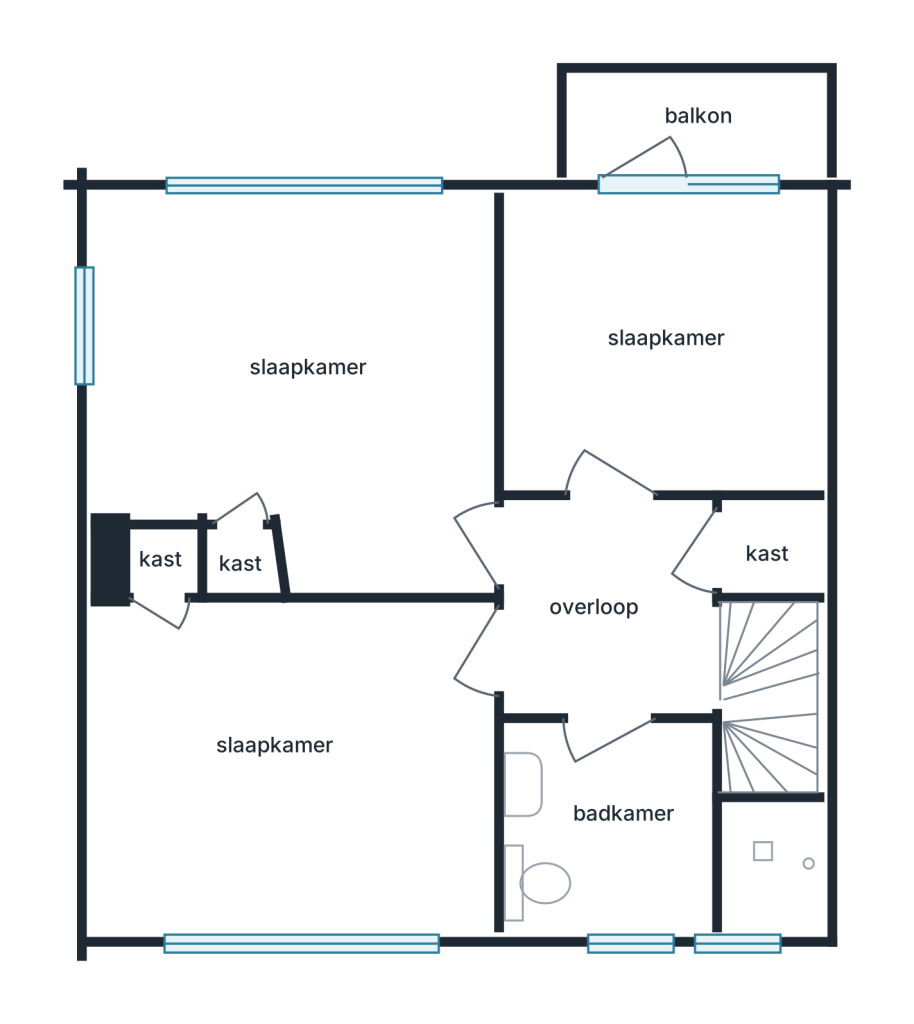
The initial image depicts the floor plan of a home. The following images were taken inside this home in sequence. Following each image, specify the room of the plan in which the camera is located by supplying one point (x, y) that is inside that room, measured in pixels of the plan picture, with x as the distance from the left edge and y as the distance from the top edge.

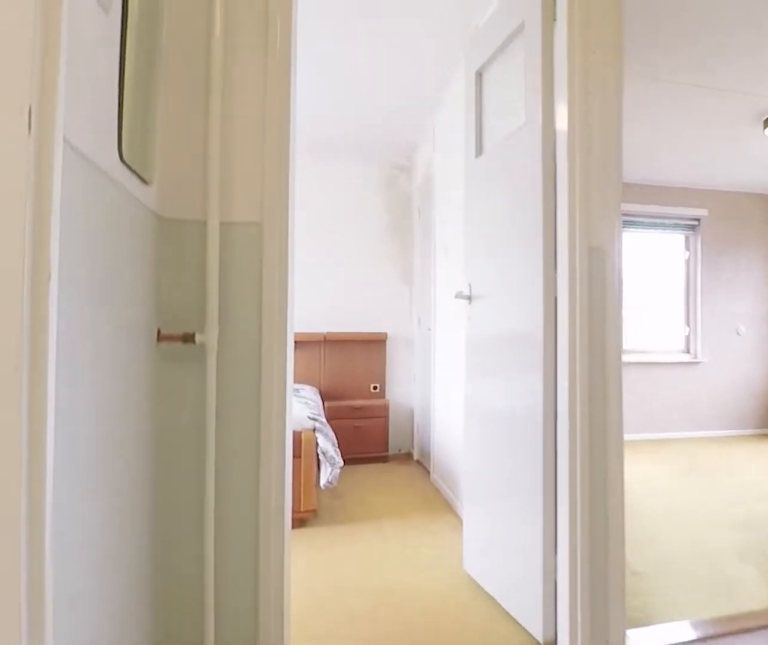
(612, 608)
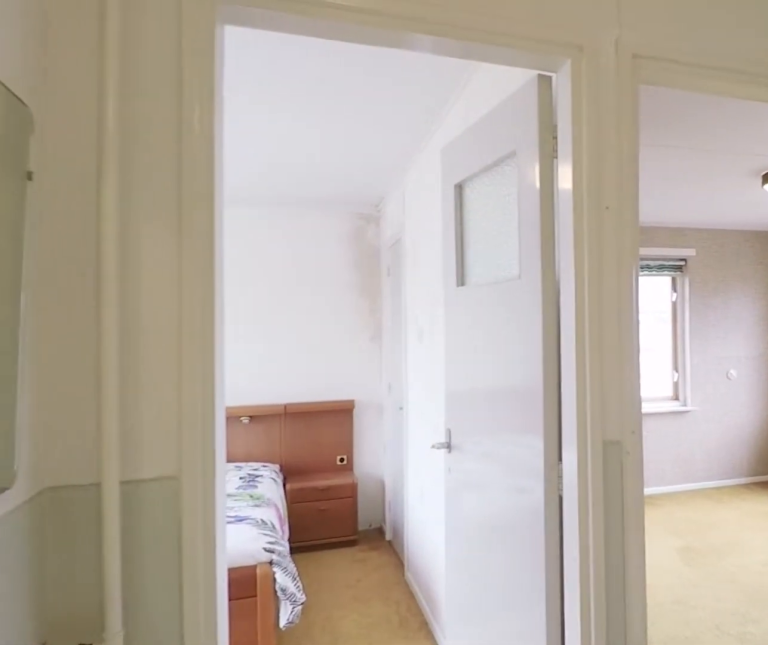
(612, 608)
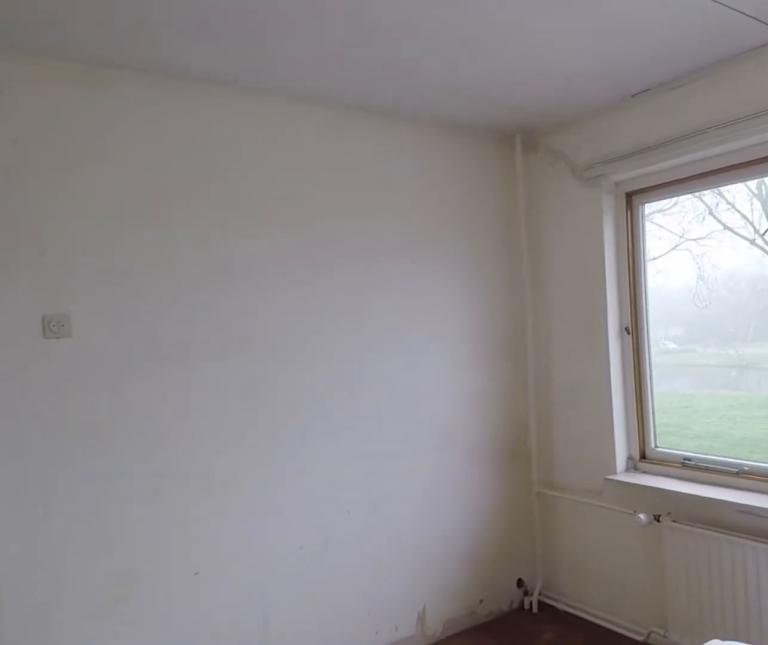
(453, 787)
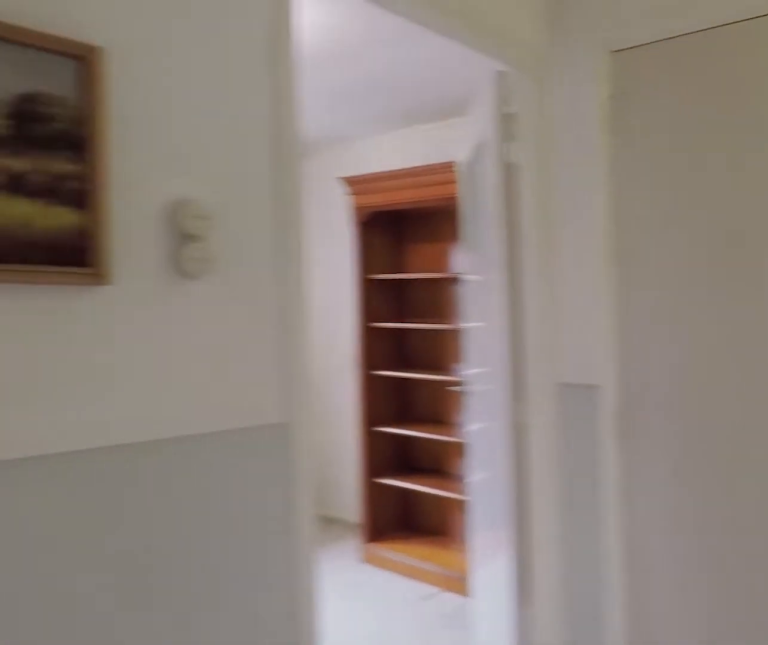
(612, 608)
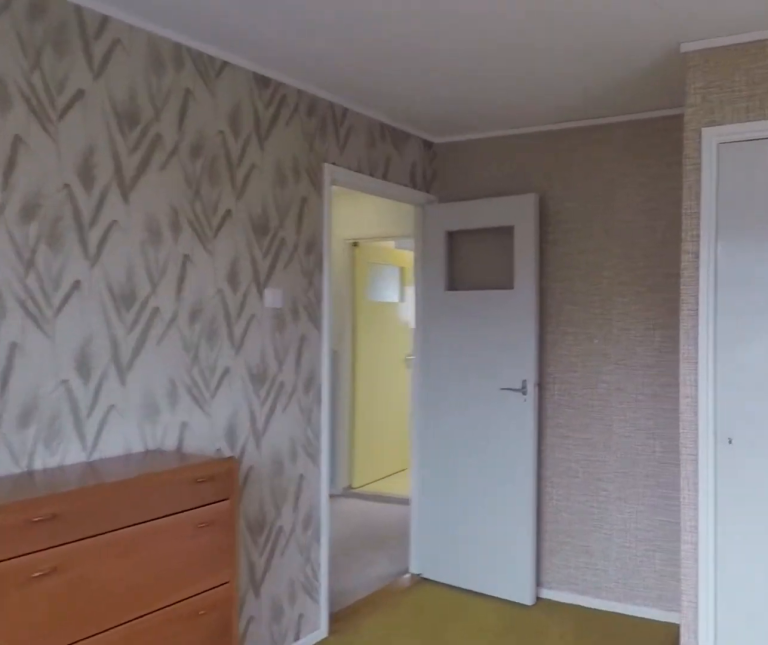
(468, 397)
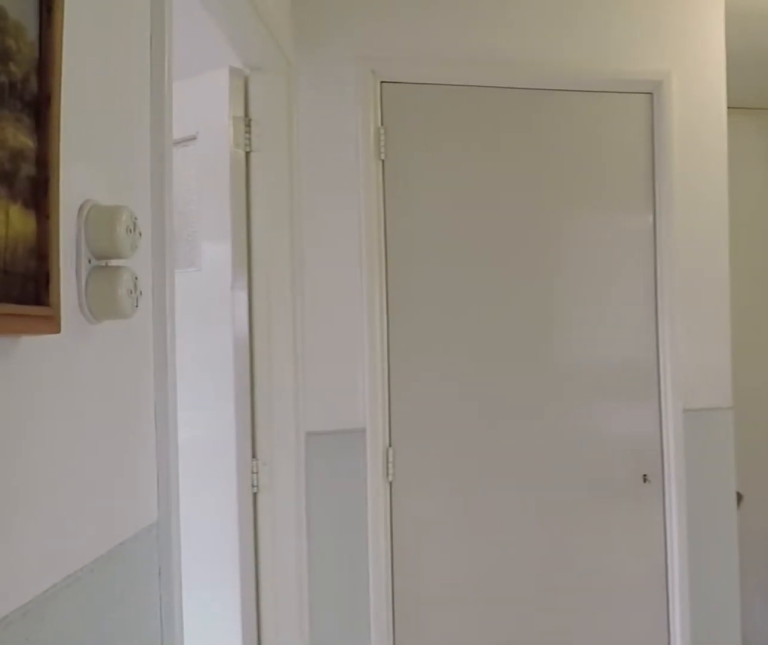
(612, 608)
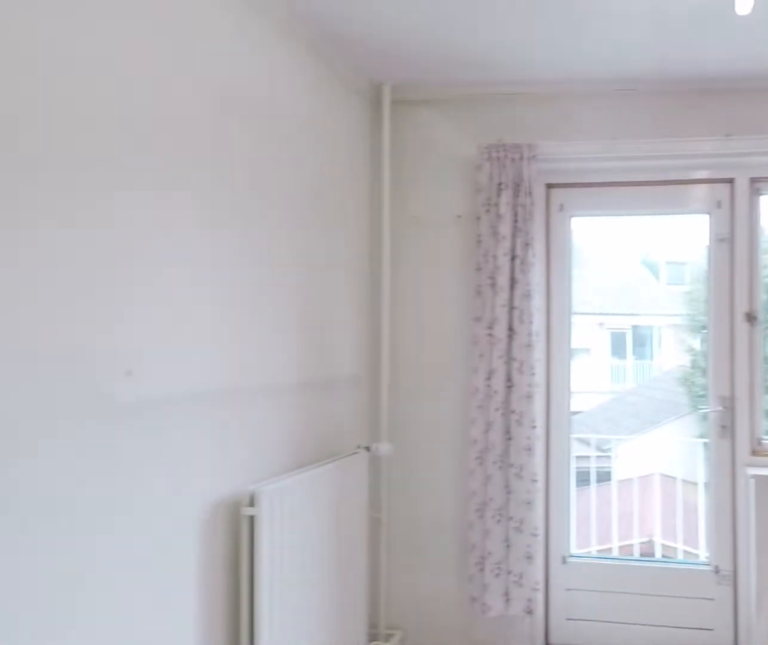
(664, 343)
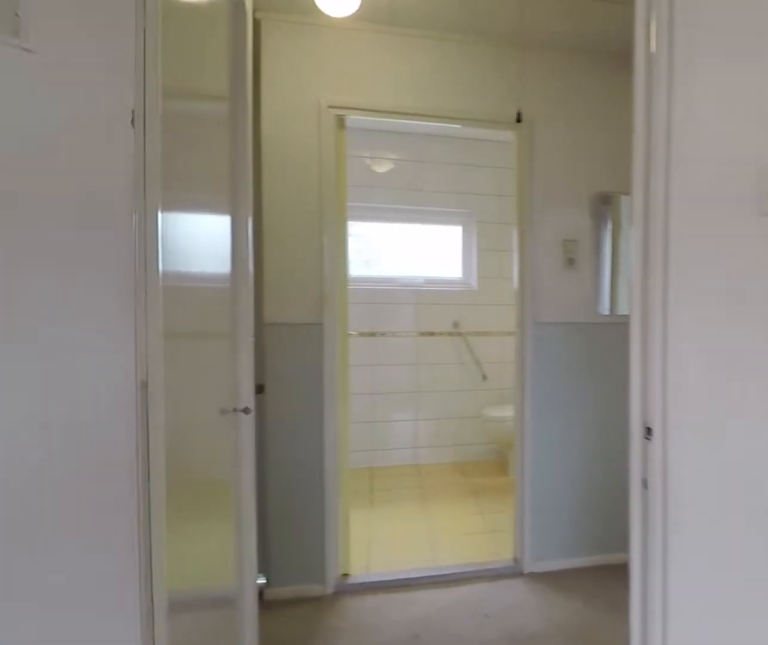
(664, 343)
